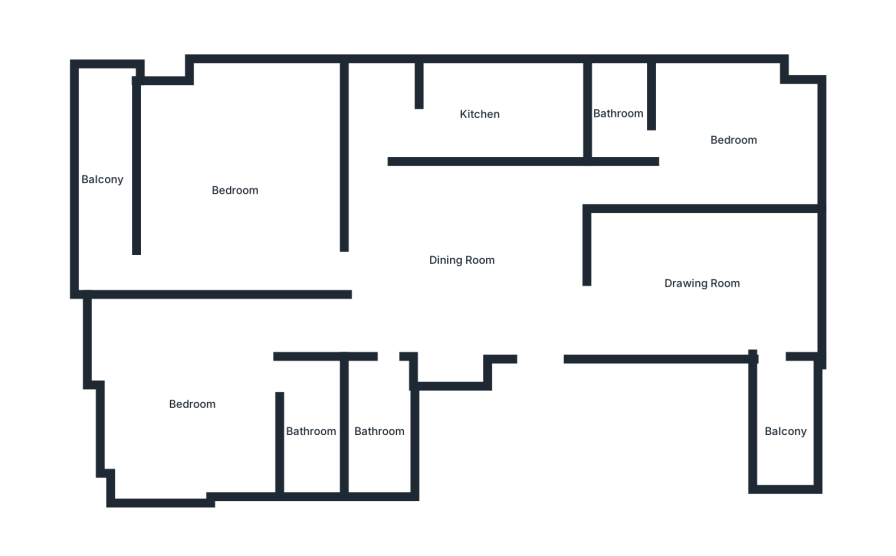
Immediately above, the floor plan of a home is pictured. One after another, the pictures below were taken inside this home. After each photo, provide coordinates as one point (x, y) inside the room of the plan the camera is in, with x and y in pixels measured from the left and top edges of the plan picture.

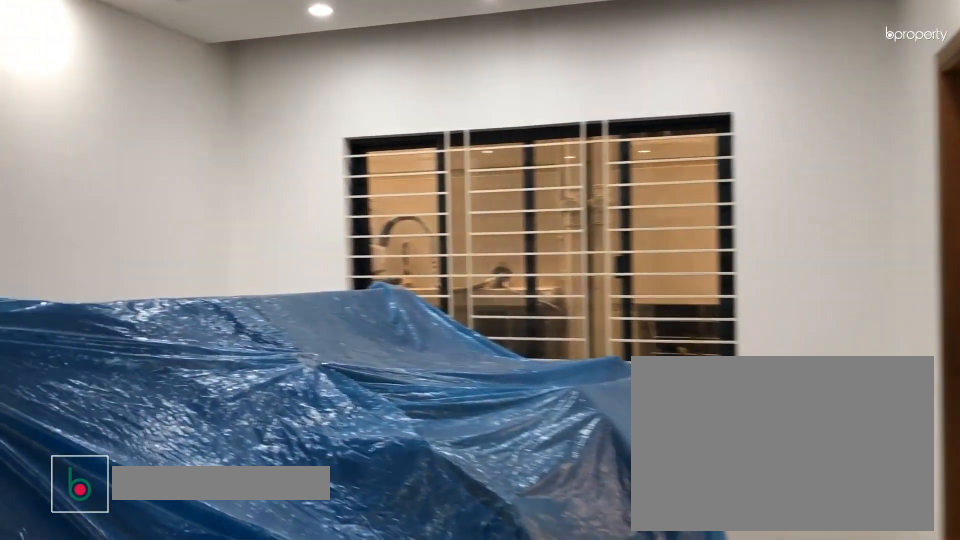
(699, 282)
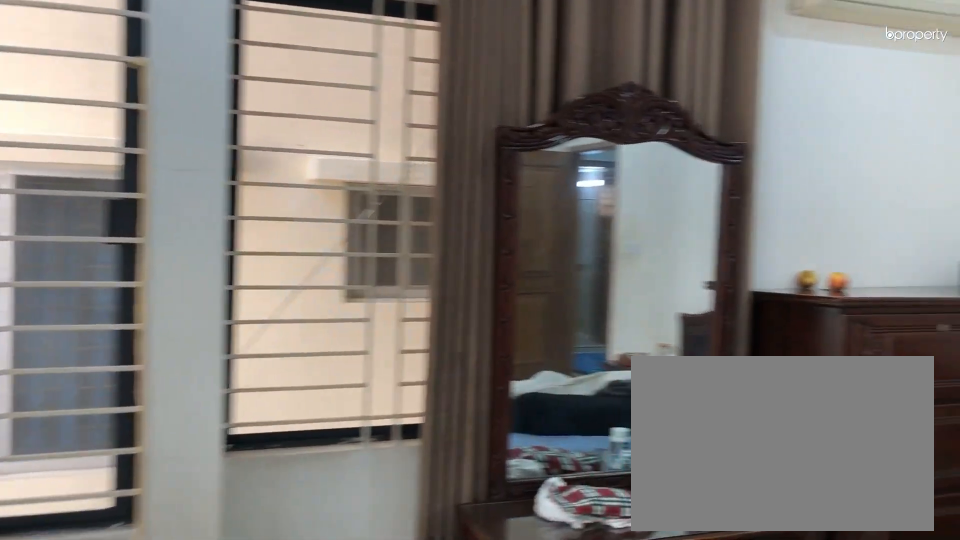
(236, 191)
